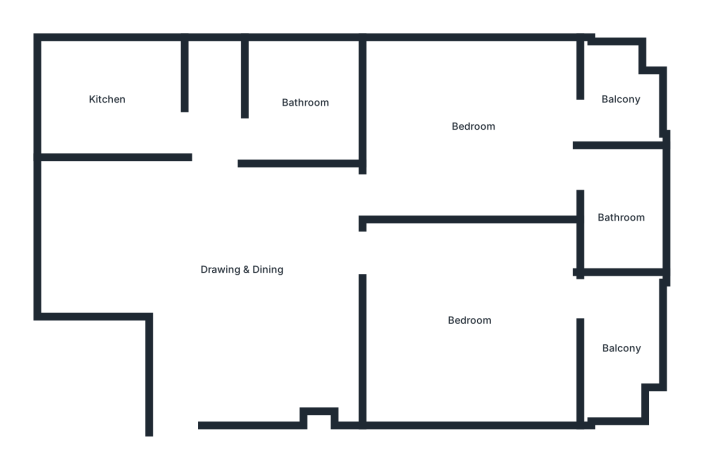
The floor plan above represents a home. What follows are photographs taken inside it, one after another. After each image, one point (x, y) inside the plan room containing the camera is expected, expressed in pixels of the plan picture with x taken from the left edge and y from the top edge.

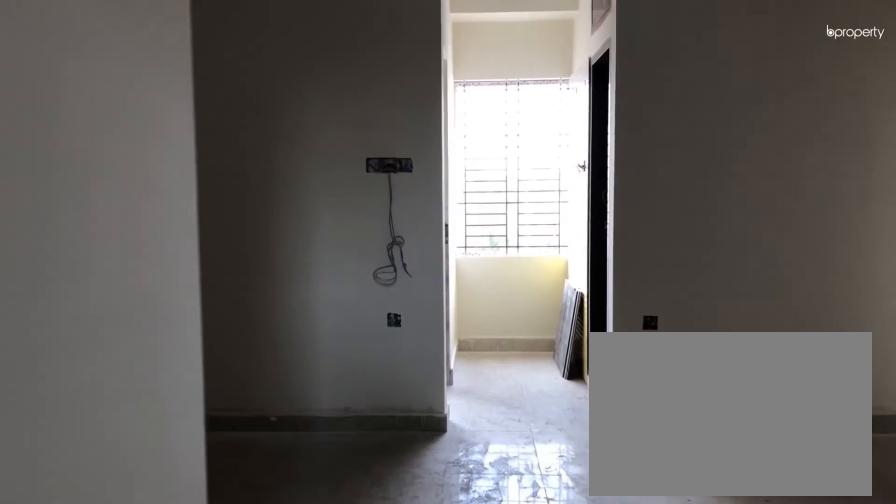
(188, 401)
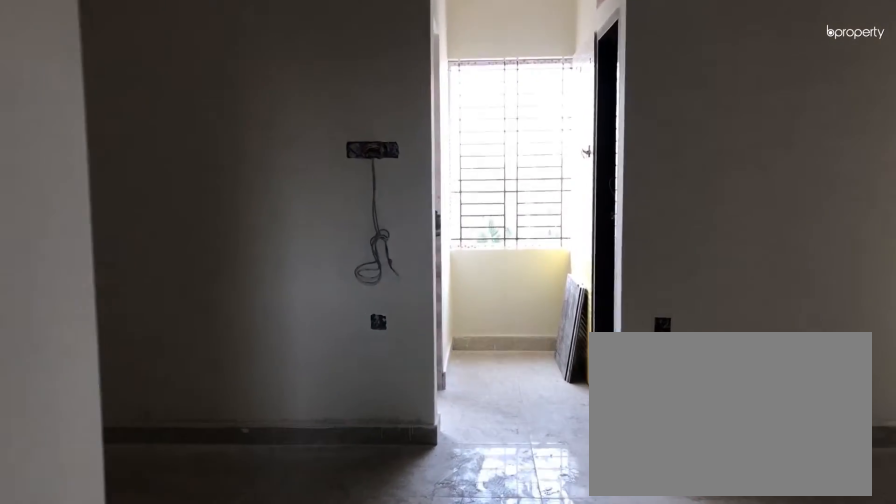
(188, 401)
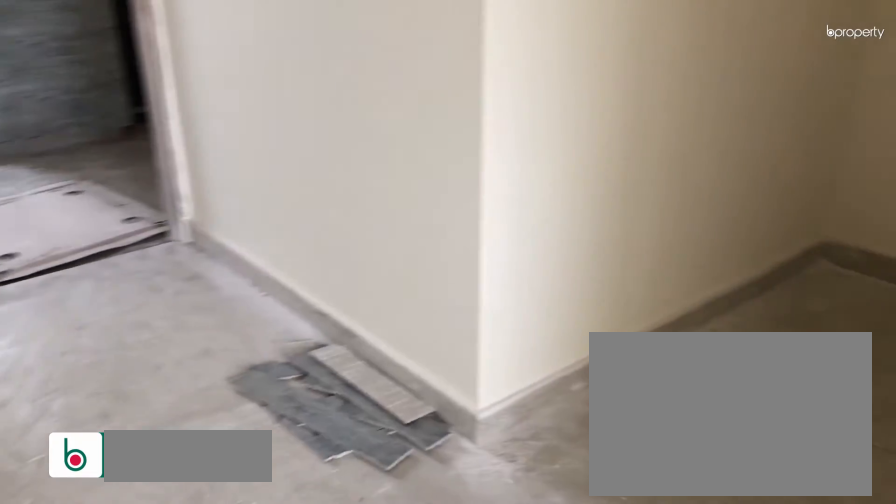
(244, 269)
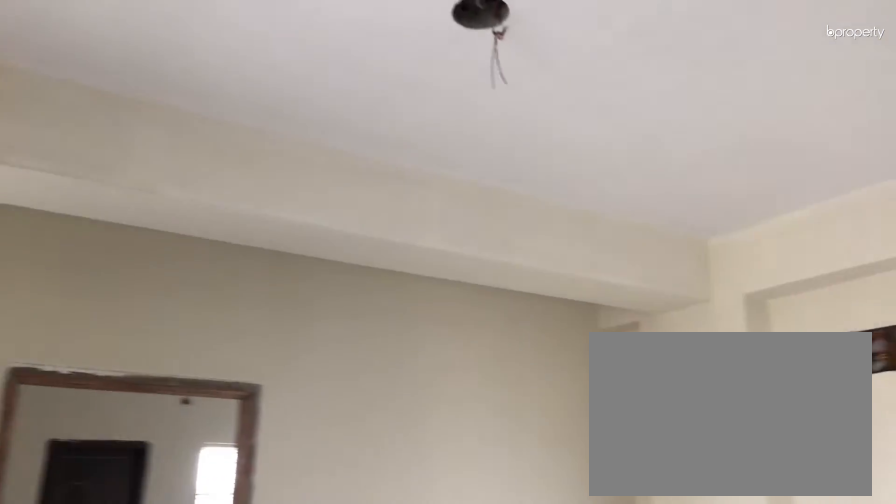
(244, 269)
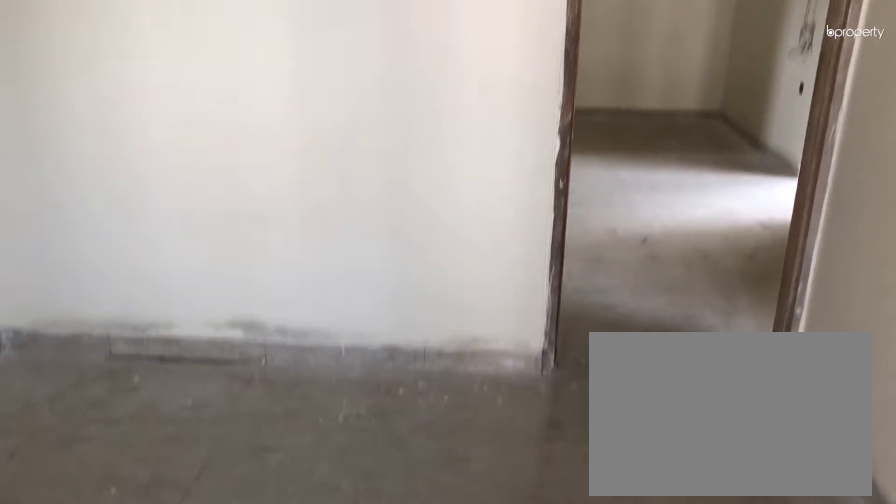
(469, 321)
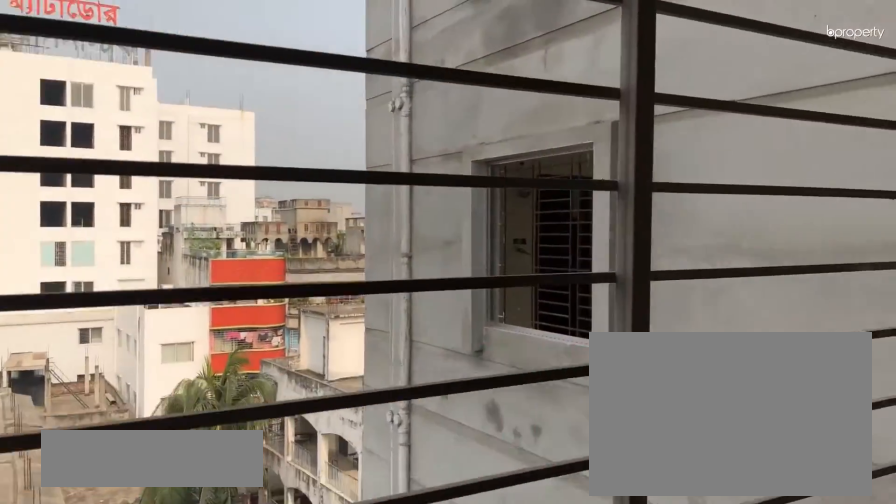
(621, 349)
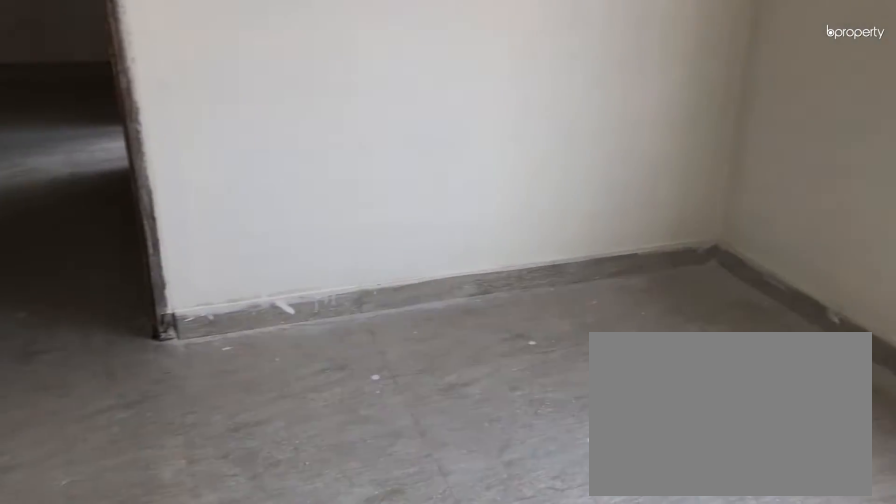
(473, 127)
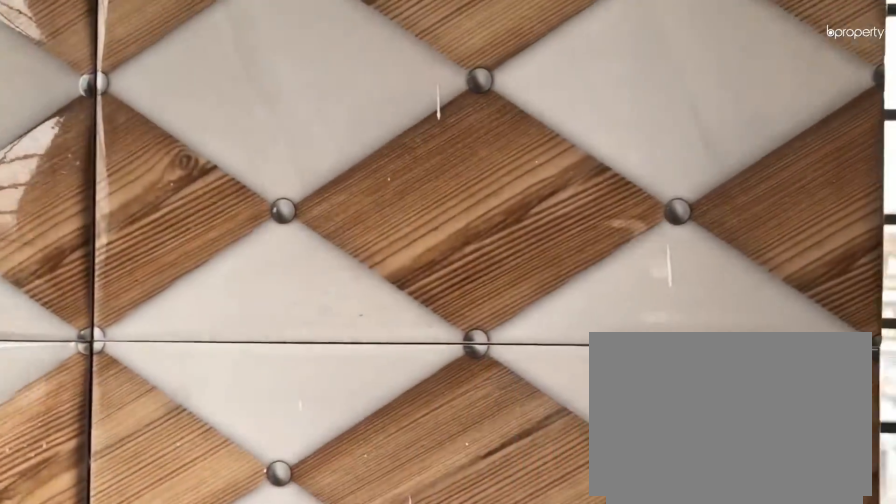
(623, 99)
